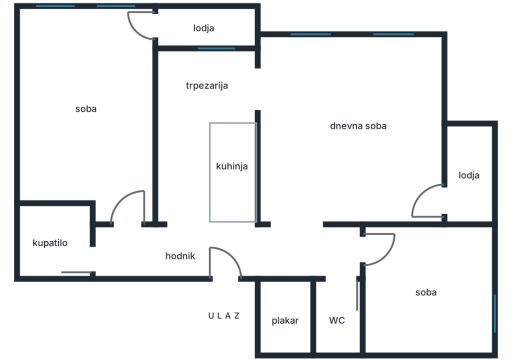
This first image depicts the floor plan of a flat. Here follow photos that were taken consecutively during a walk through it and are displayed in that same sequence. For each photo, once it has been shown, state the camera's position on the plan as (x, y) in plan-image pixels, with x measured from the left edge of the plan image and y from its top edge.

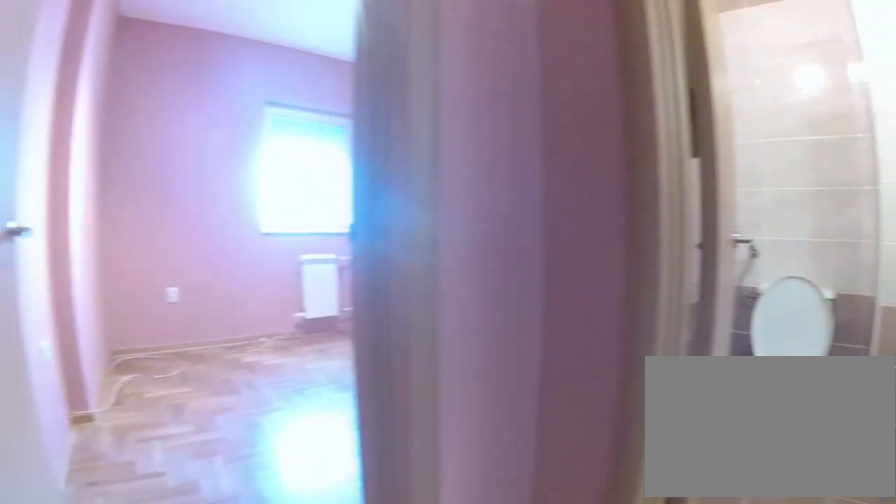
(306, 260)
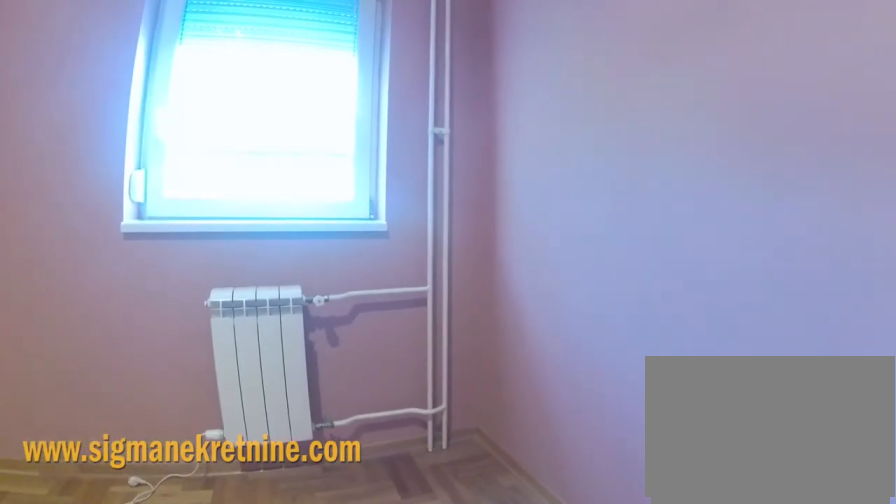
(414, 320)
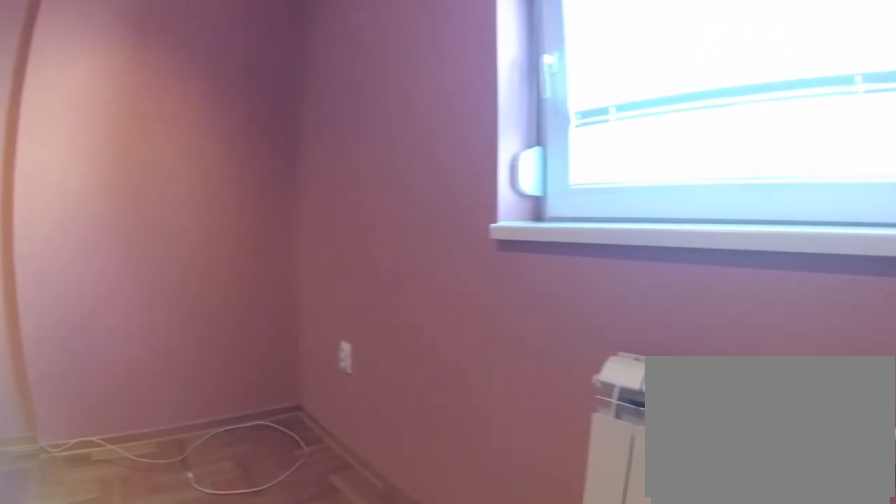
(458, 338)
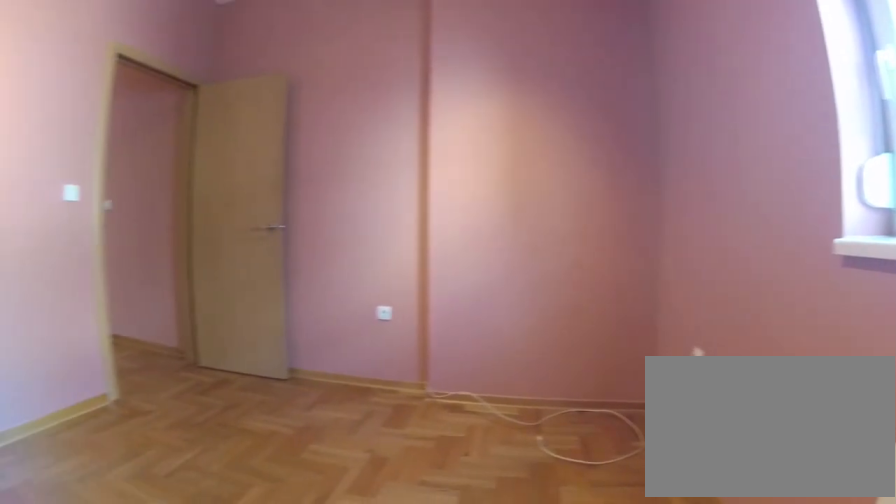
(466, 338)
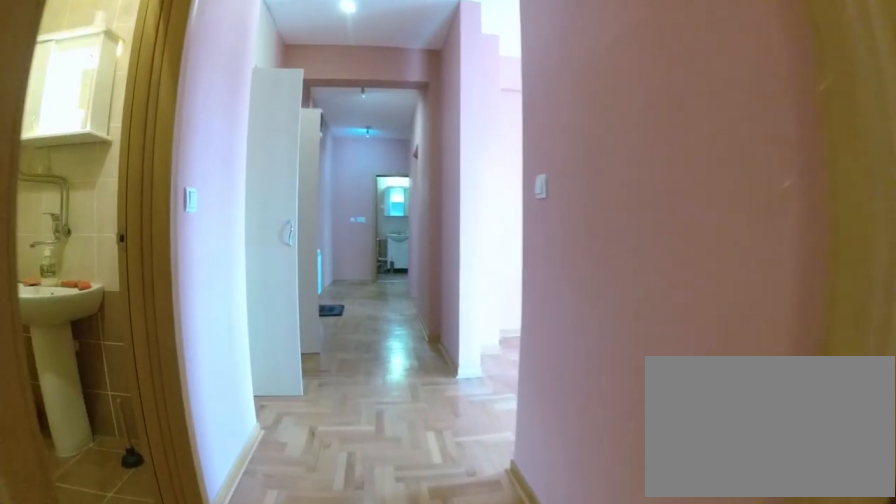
(381, 254)
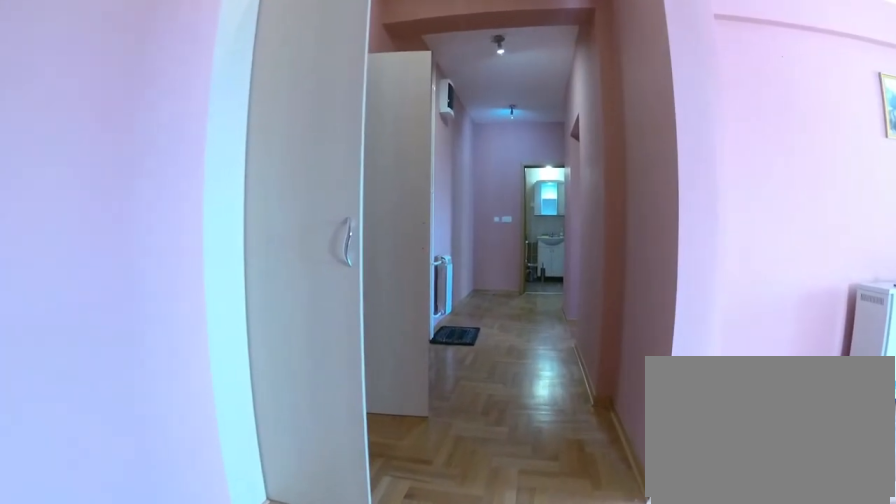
(327, 250)
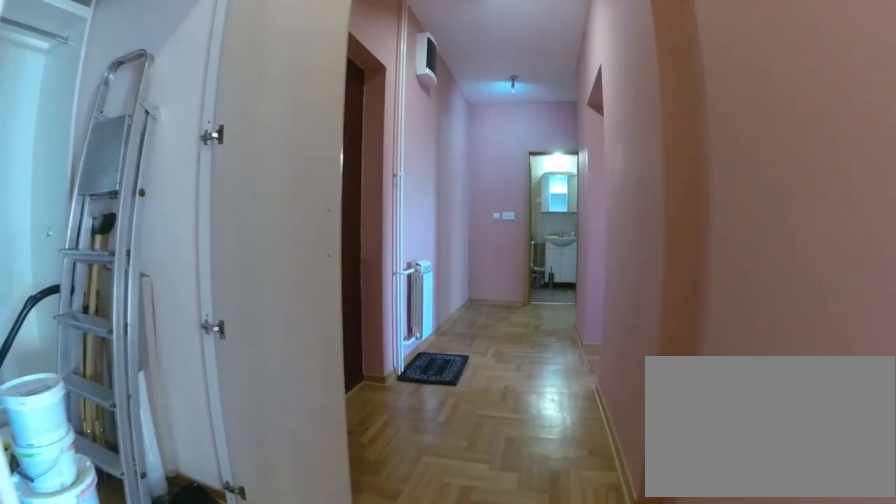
(307, 251)
